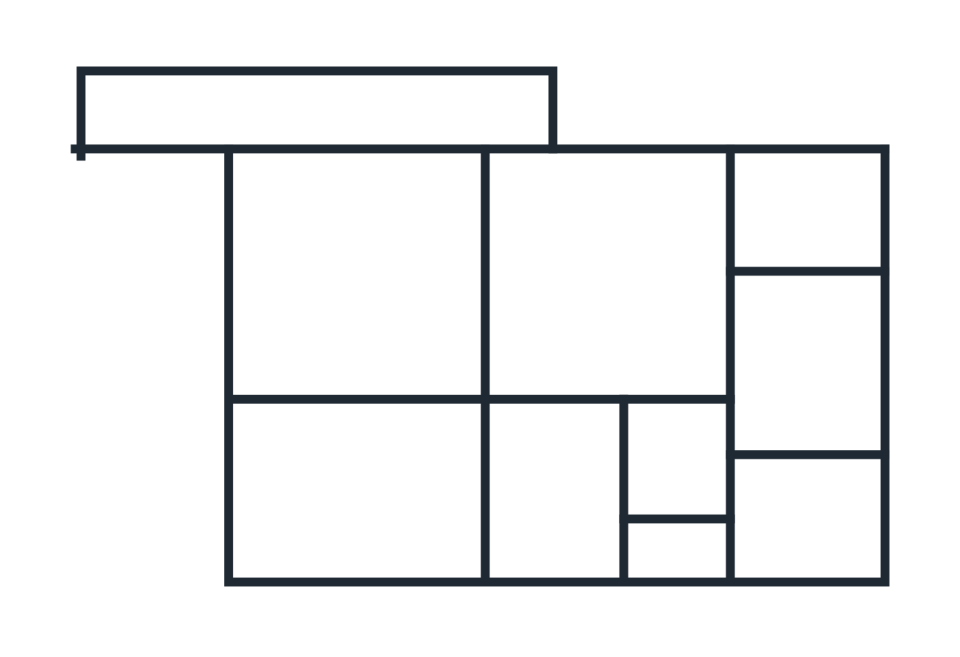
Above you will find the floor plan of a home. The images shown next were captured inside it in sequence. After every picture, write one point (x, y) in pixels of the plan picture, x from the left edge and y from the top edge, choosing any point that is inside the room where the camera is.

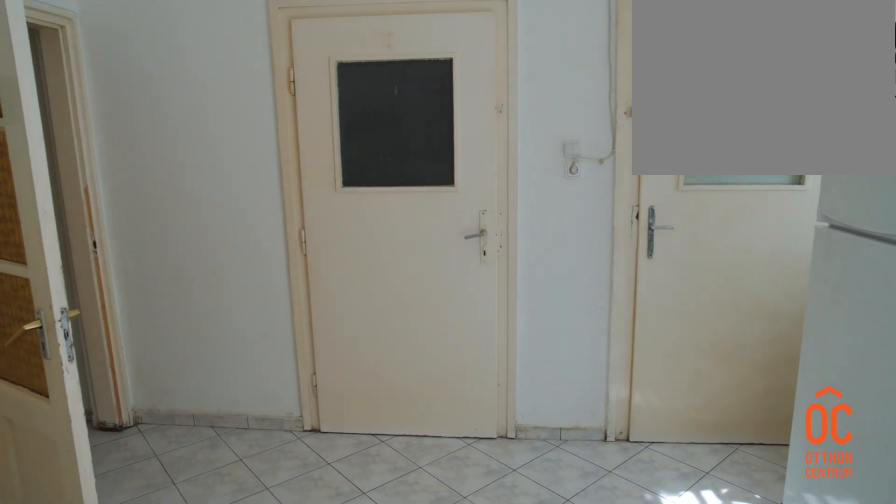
(557, 485)
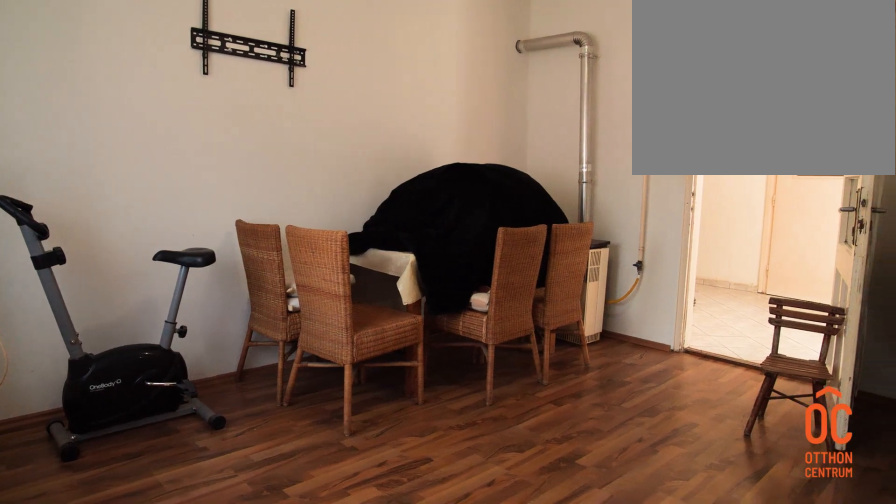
(351, 485)
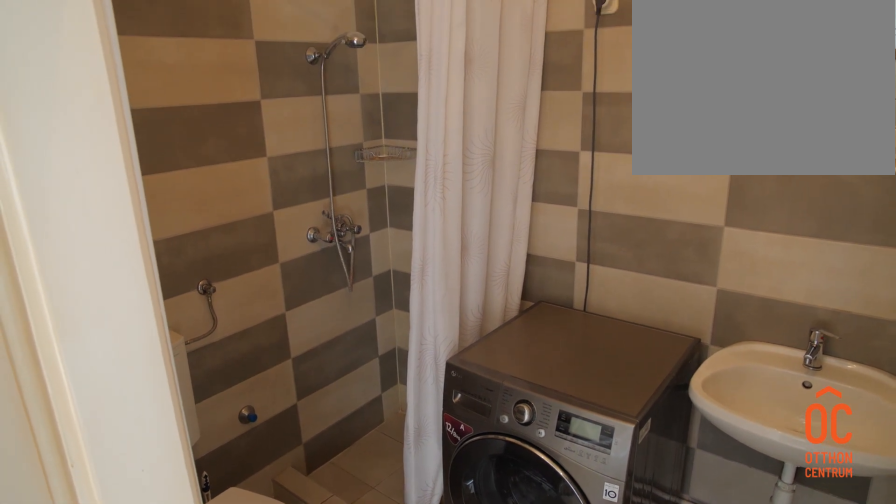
(675, 468)
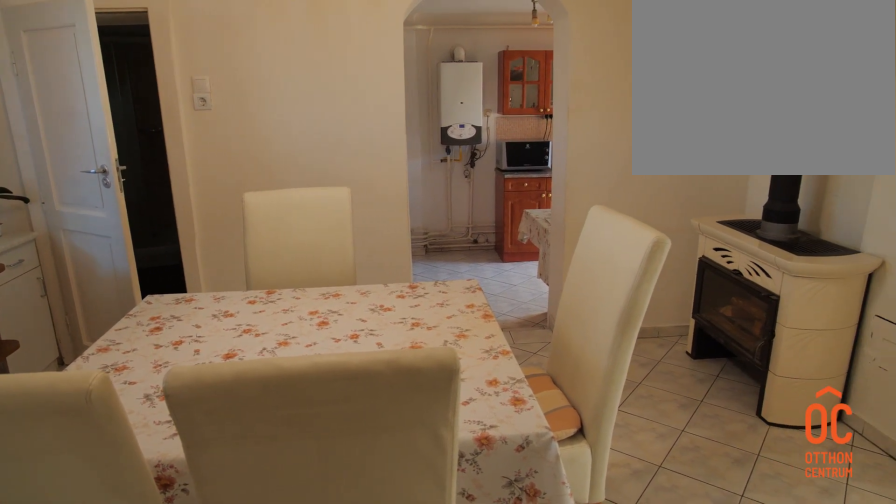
(602, 262)
